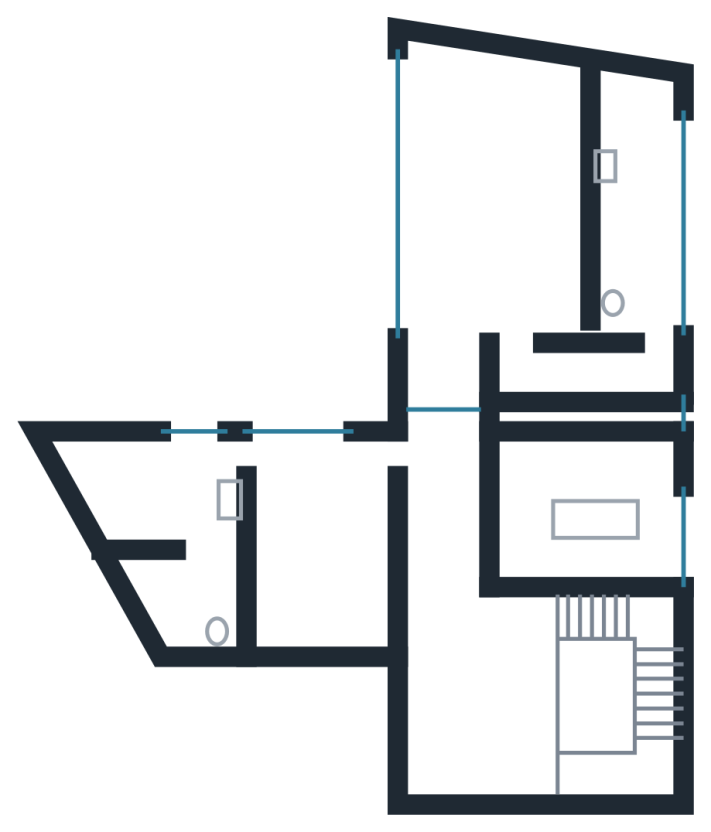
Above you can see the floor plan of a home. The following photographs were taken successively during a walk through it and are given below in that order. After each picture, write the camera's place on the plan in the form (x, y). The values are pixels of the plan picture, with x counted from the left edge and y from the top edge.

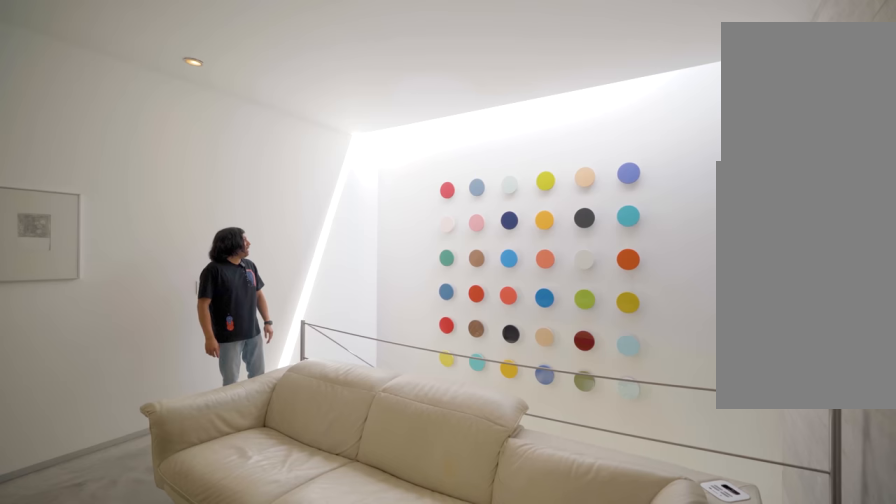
(463, 702)
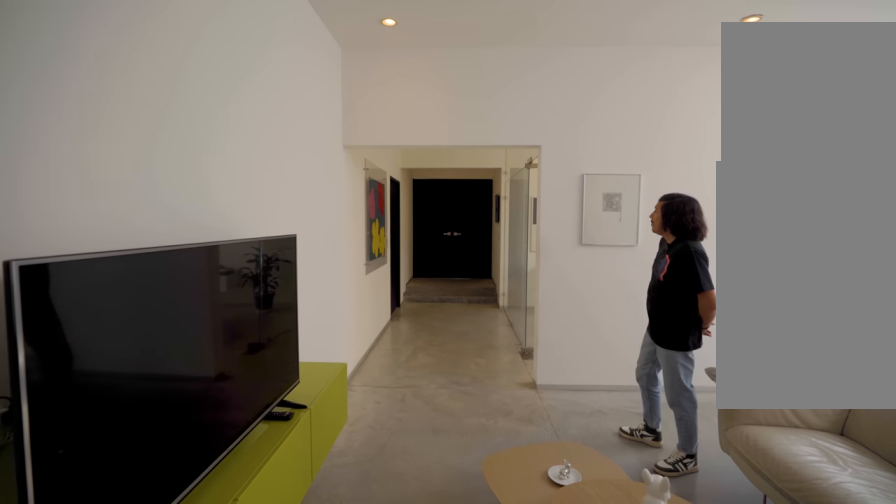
(463, 702)
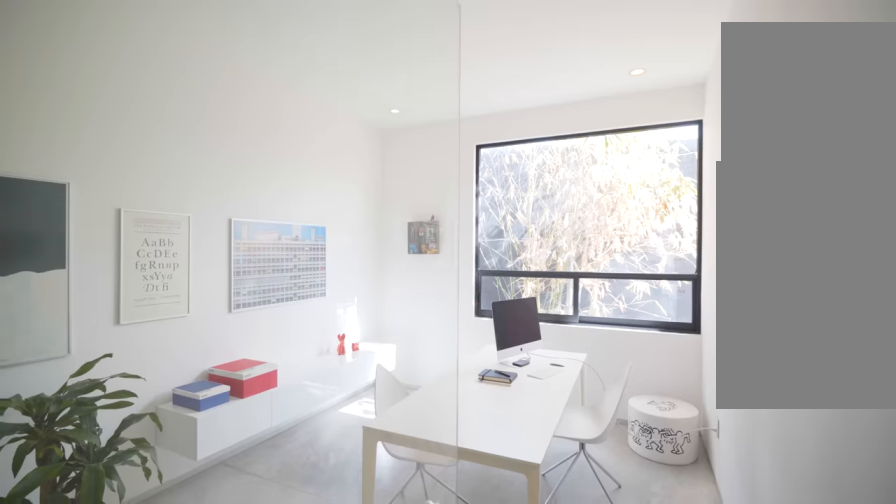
(535, 549)
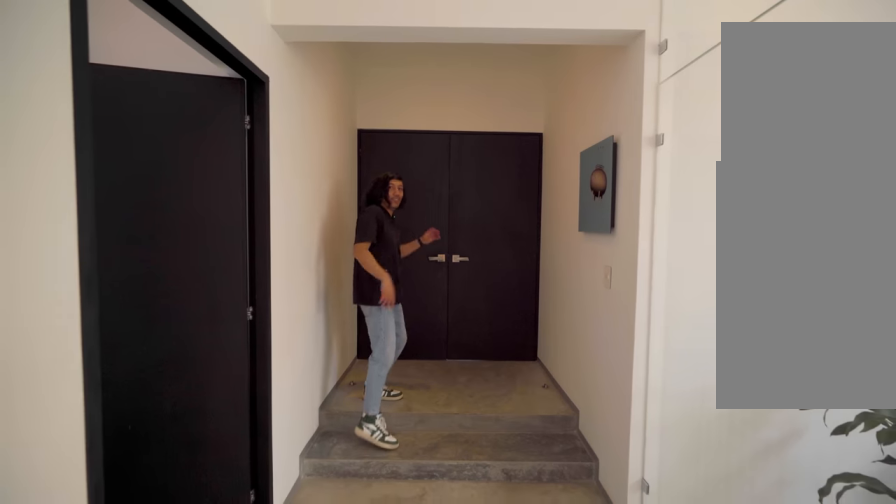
(435, 457)
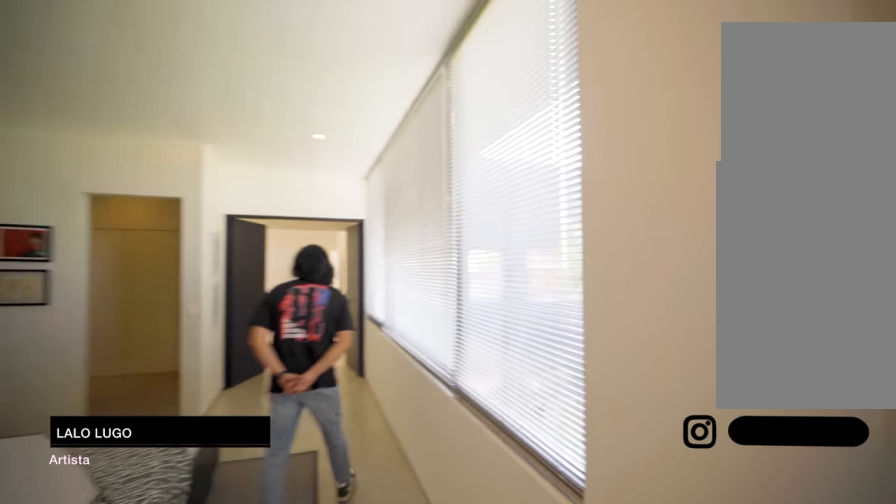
(455, 131)
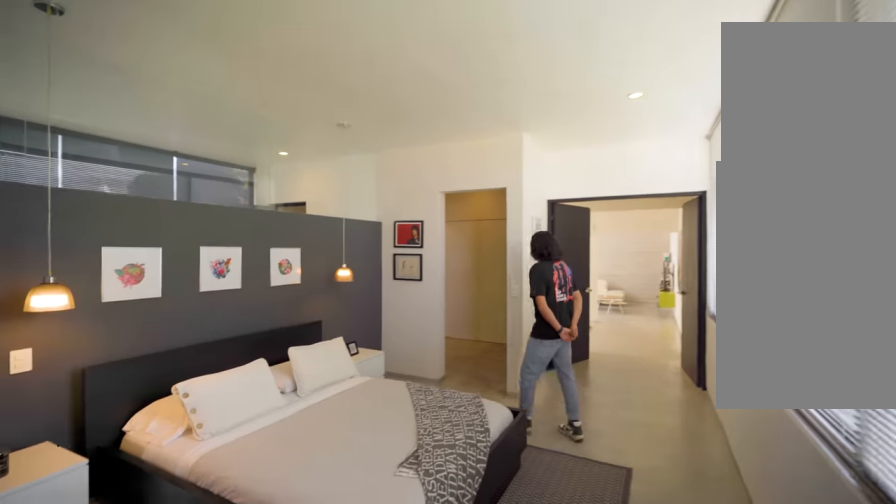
(453, 131)
